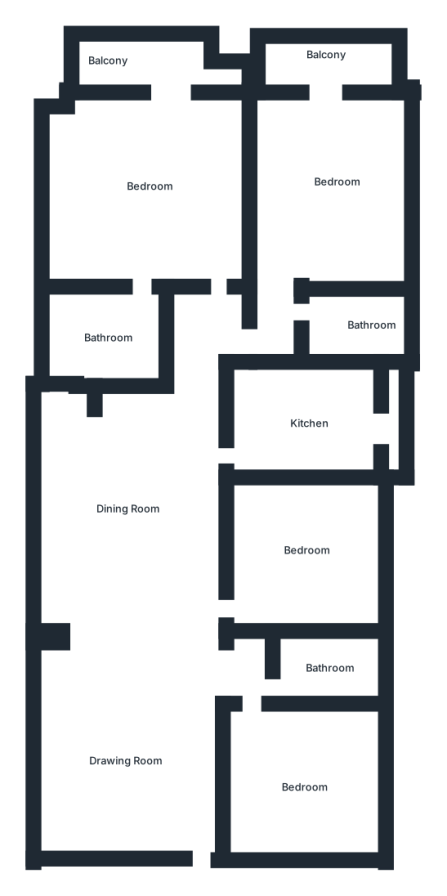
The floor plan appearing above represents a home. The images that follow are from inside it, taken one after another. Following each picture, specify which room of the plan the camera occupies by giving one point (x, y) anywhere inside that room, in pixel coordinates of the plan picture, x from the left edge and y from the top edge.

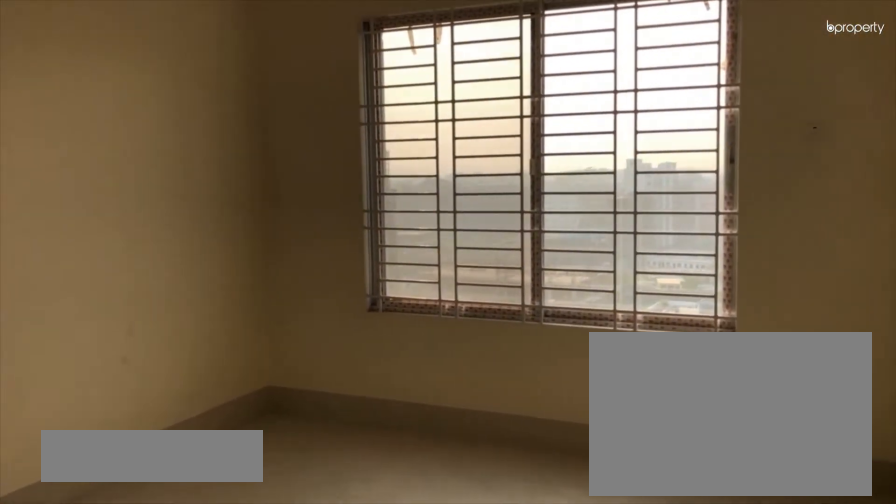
(305, 550)
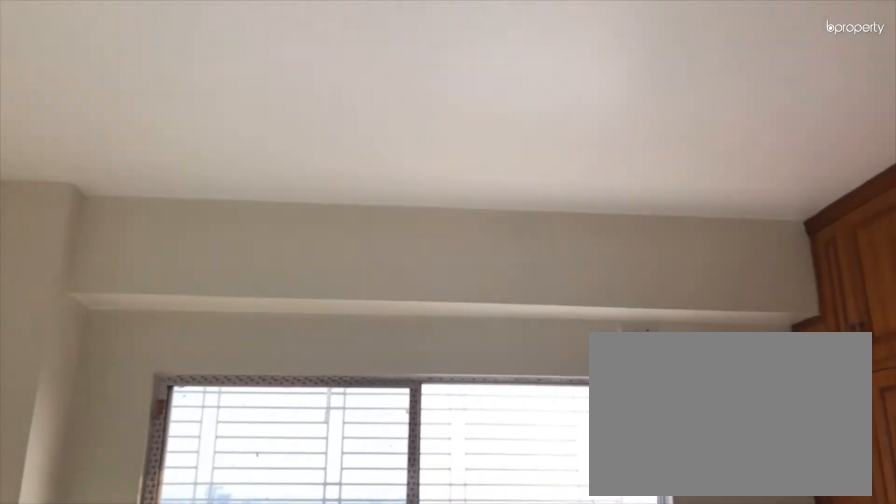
(150, 183)
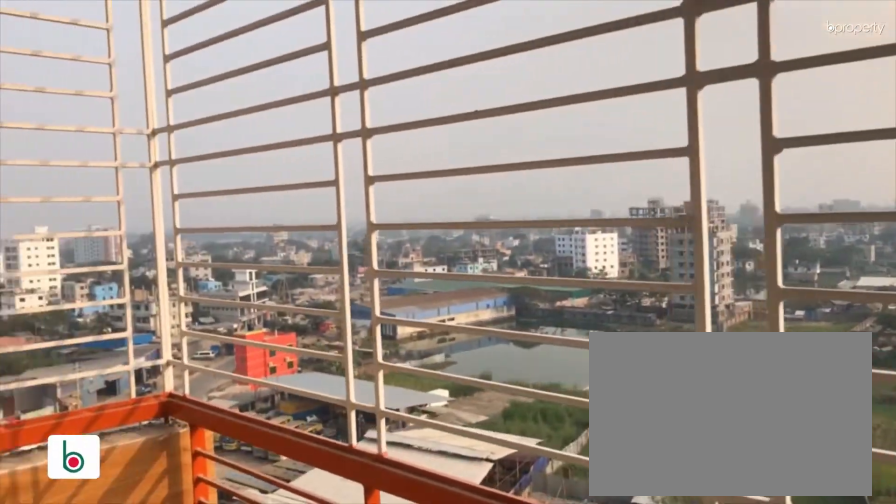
(139, 59)
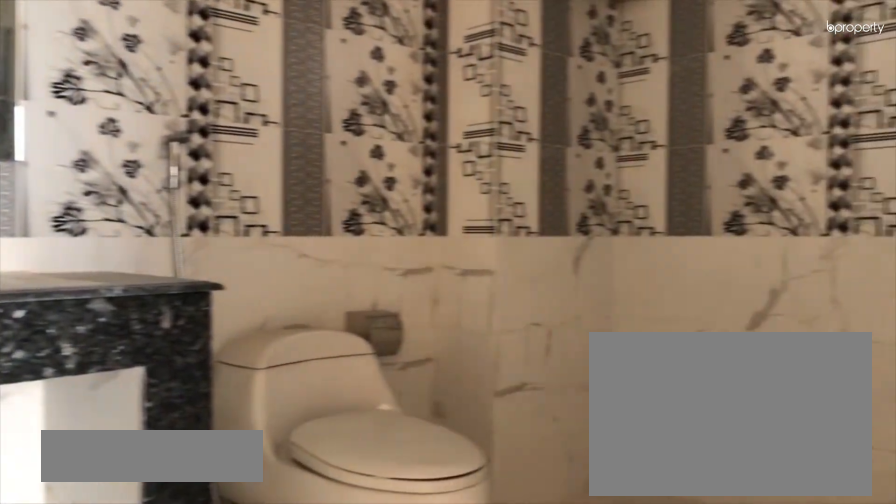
(105, 337)
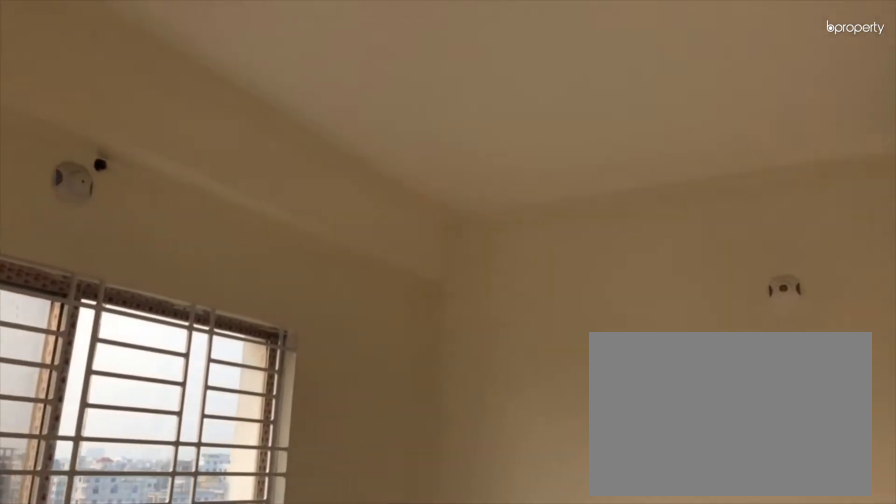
(333, 179)
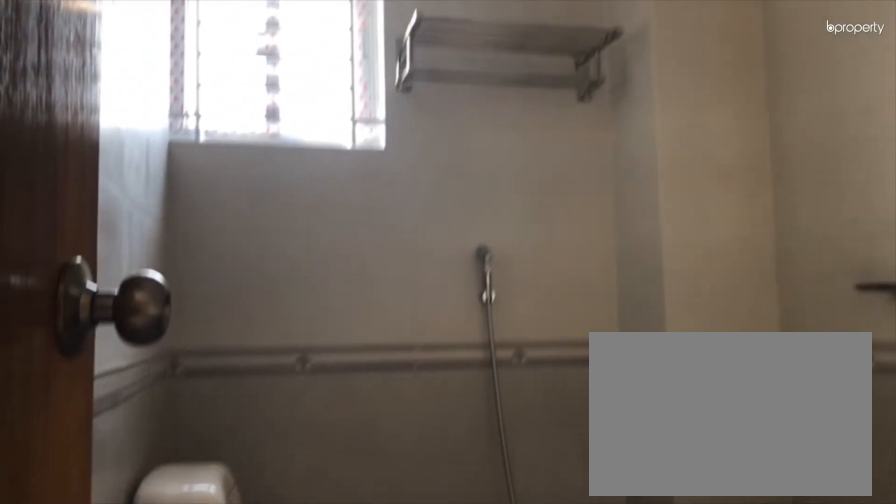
(354, 328)
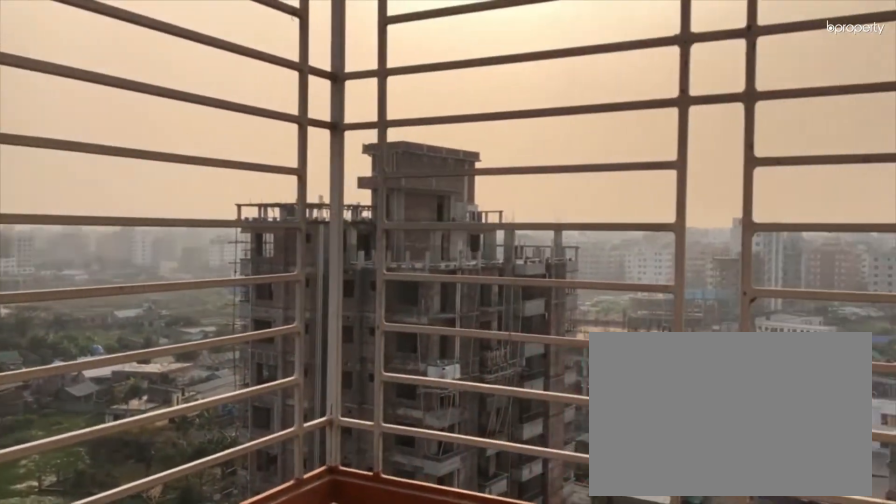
(322, 61)
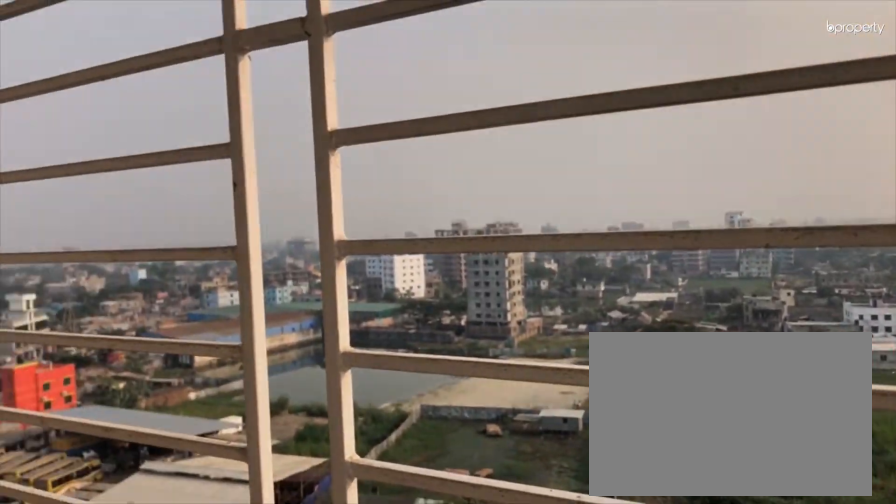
(322, 61)
